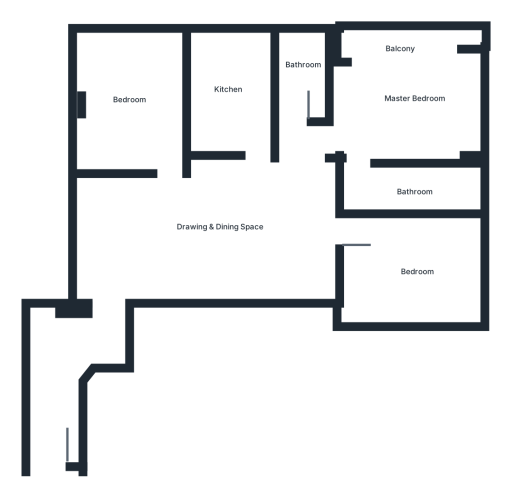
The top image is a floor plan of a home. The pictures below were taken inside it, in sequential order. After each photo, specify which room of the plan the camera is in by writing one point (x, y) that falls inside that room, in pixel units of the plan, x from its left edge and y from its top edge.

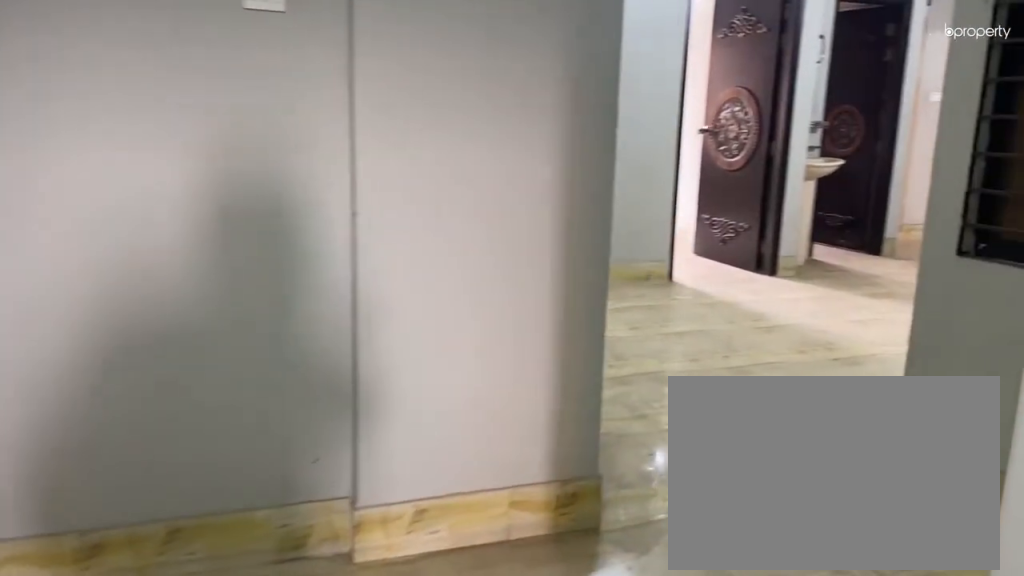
(52, 415)
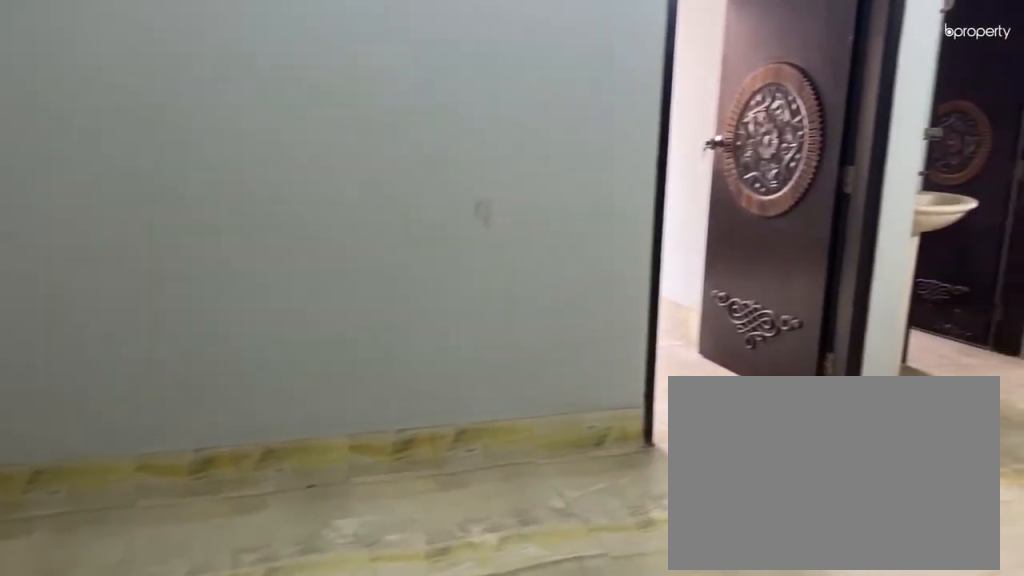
(130, 276)
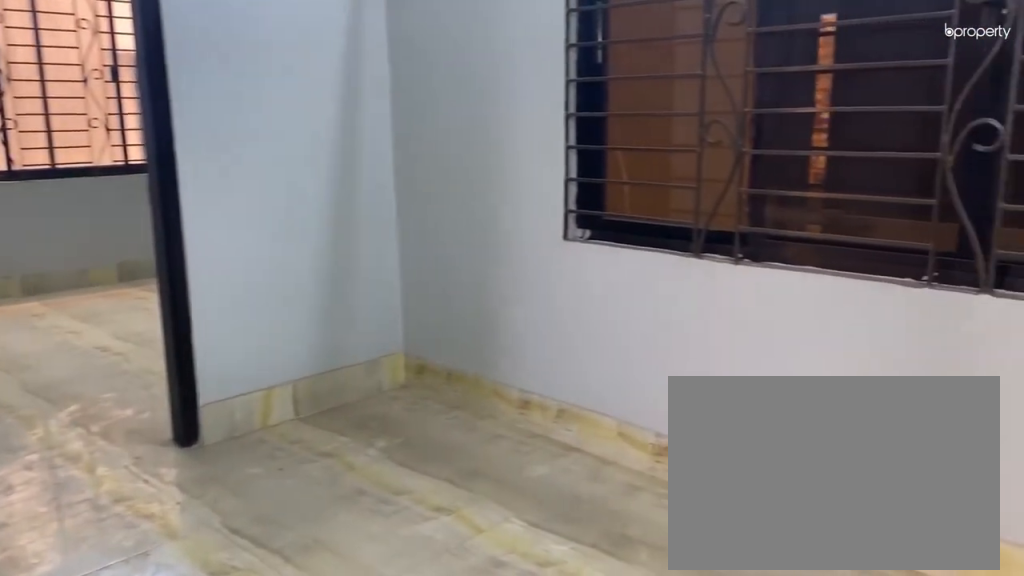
(216, 210)
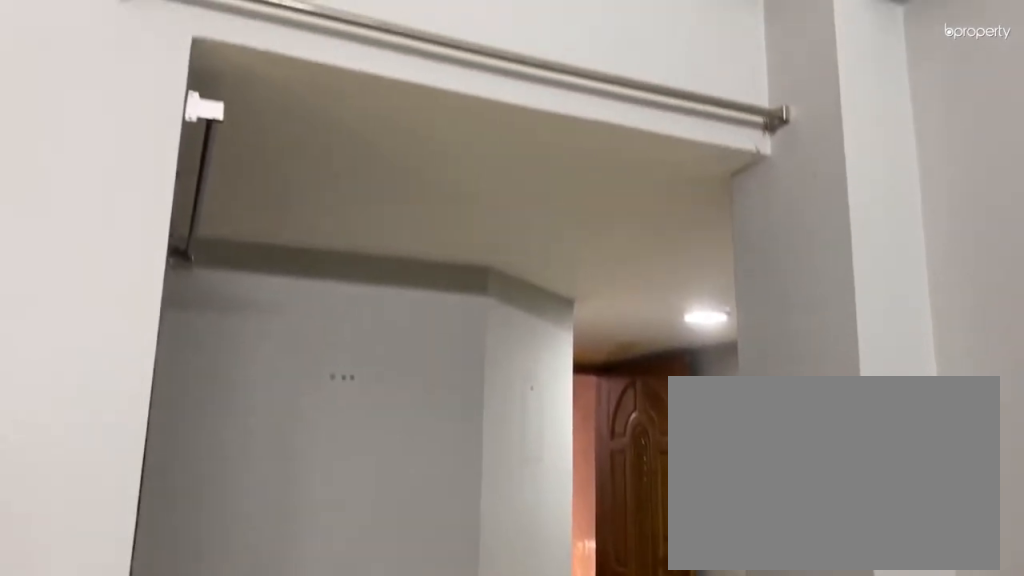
(217, 209)
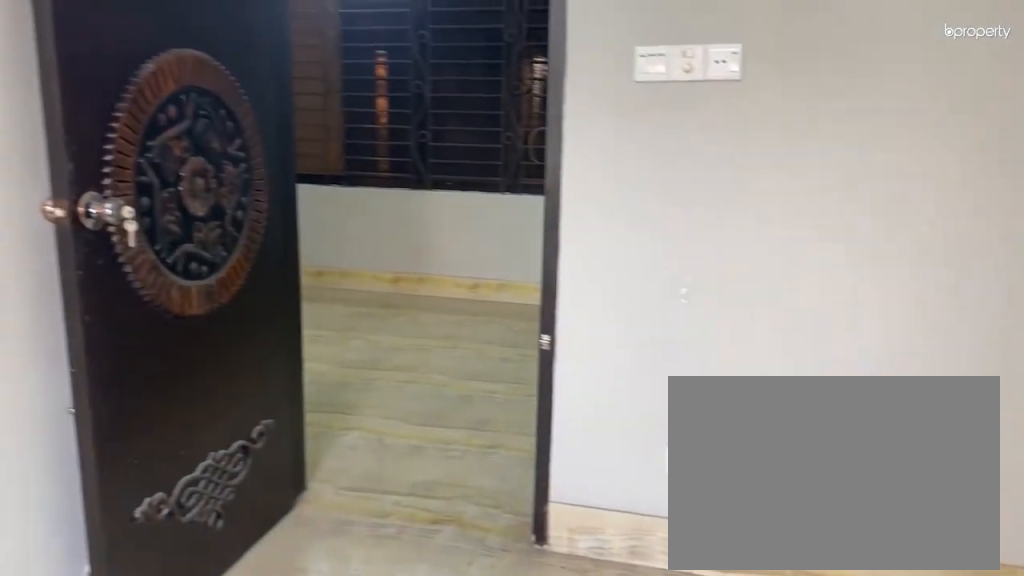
(123, 117)
